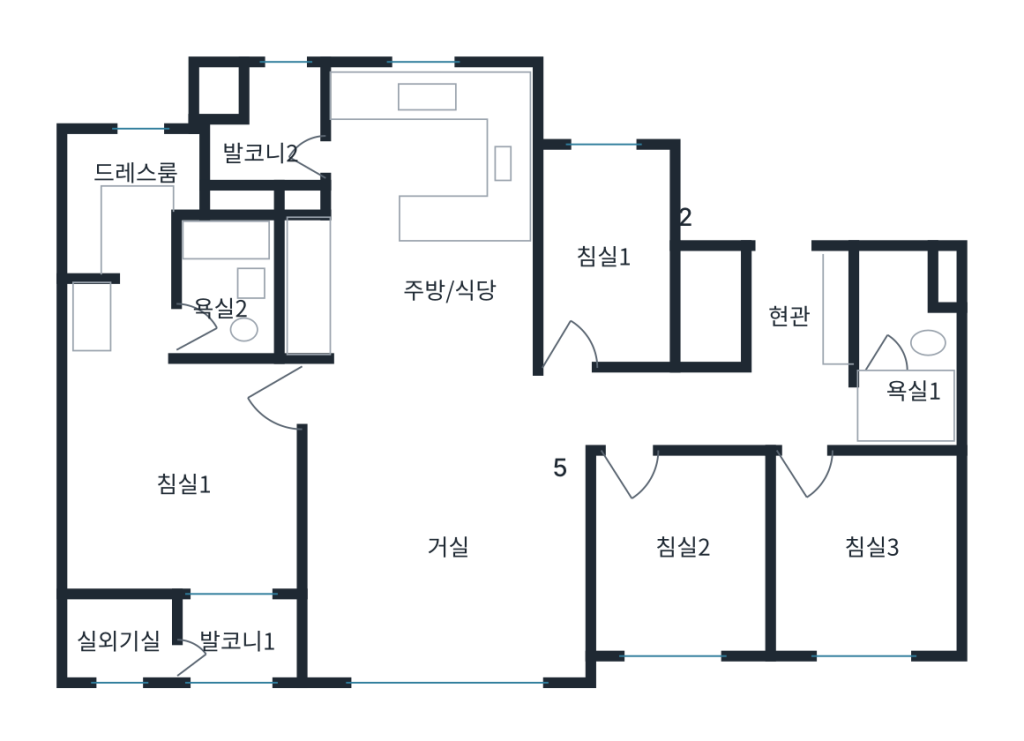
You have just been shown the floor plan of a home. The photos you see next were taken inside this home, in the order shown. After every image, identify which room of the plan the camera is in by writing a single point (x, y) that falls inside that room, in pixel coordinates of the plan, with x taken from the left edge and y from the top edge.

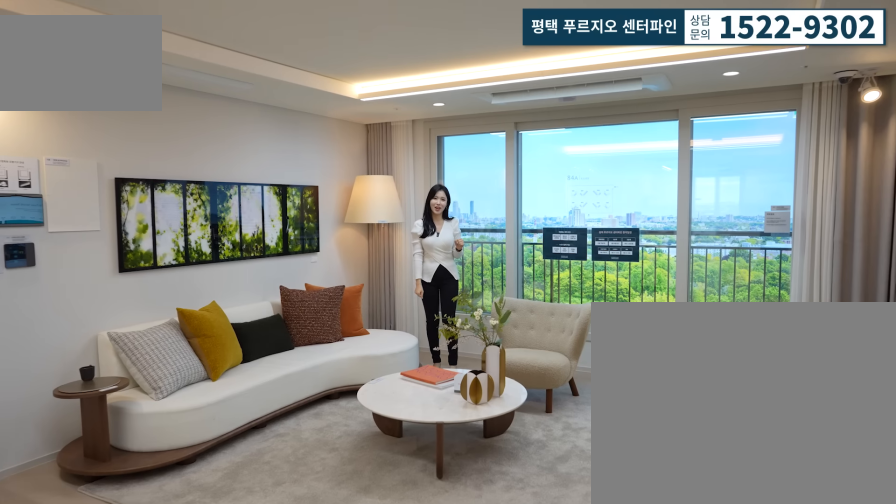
(439, 571)
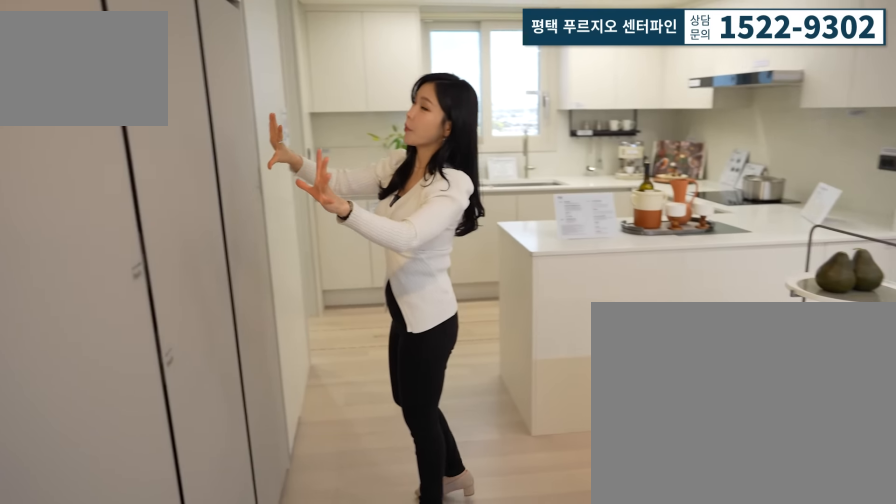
(439, 248)
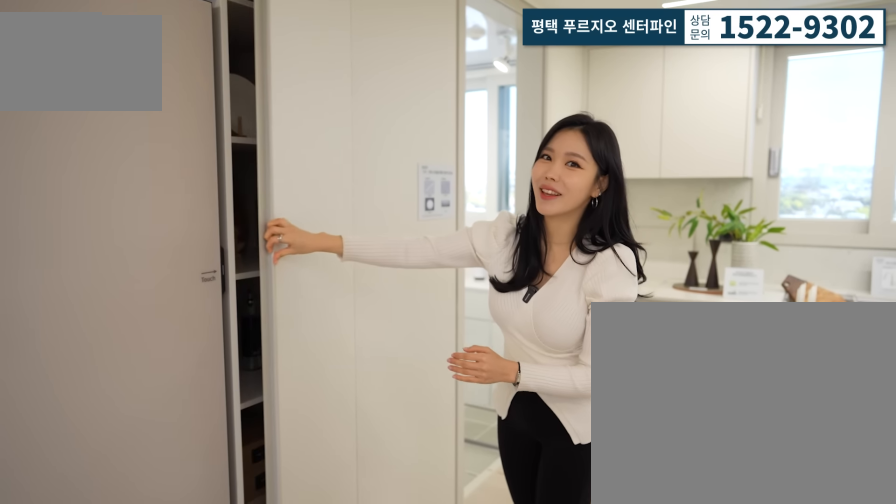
(438, 248)
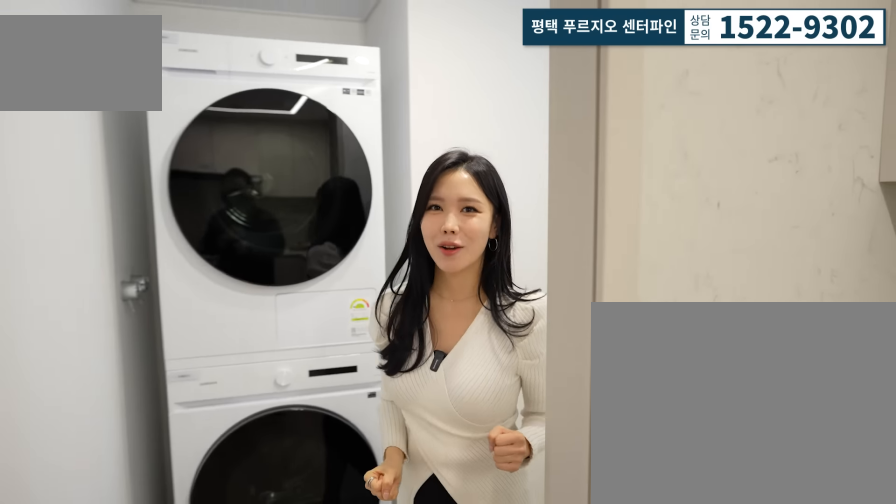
(255, 125)
